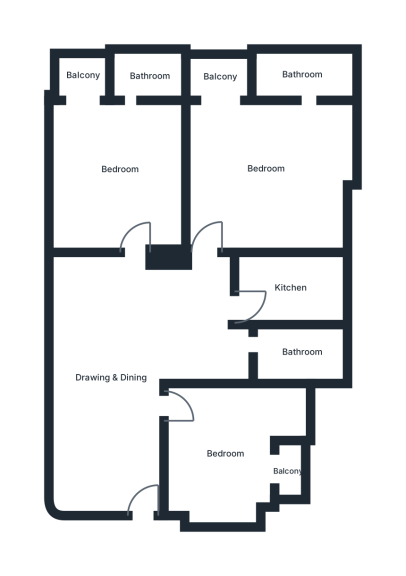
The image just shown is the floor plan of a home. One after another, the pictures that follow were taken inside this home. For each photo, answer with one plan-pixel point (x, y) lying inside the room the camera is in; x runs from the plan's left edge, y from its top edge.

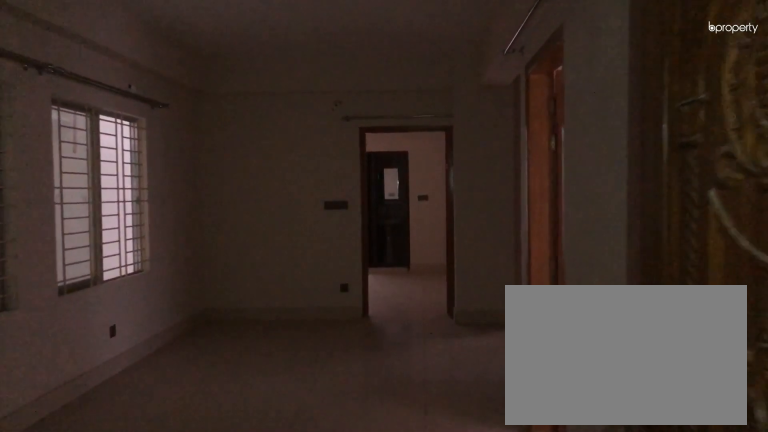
(137, 500)
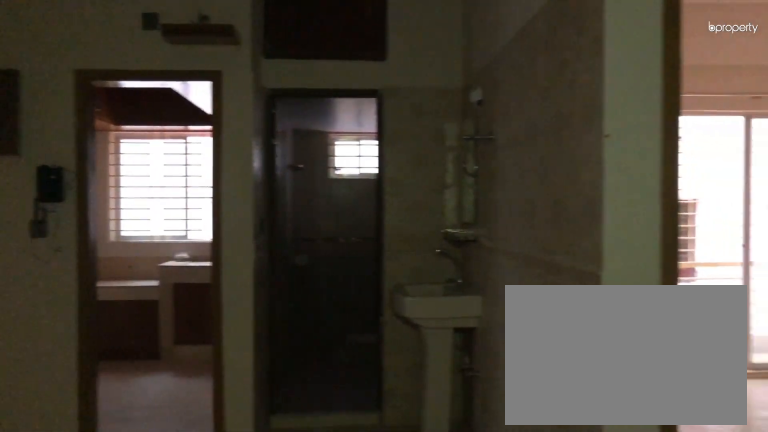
(115, 375)
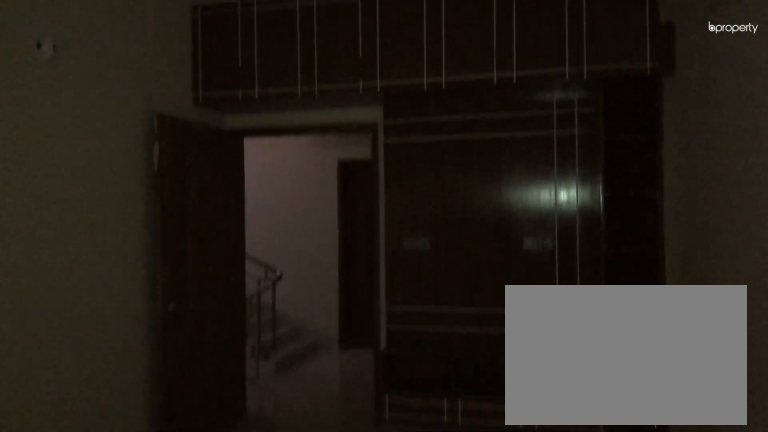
(115, 375)
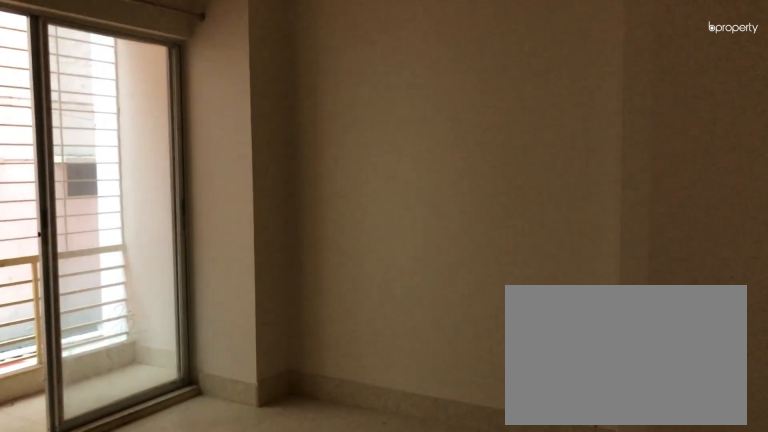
(225, 455)
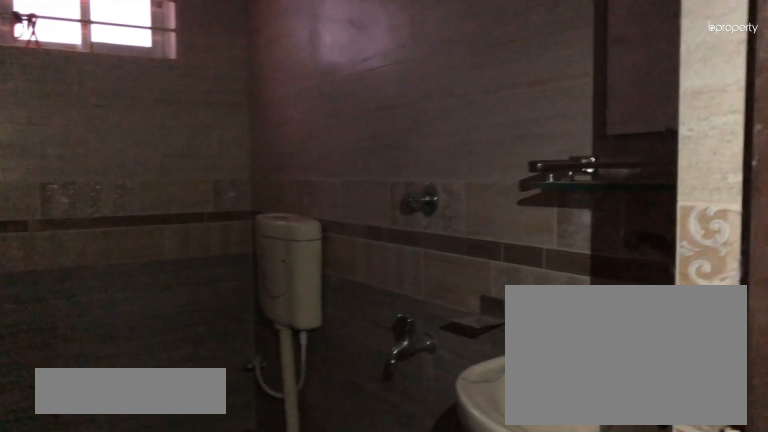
(303, 352)
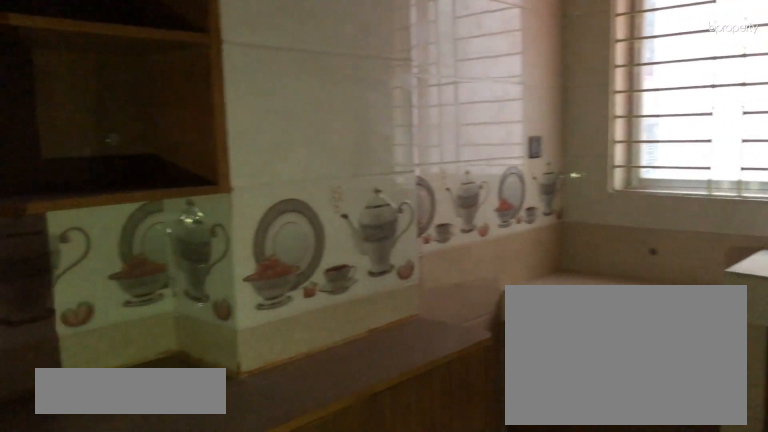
(291, 288)
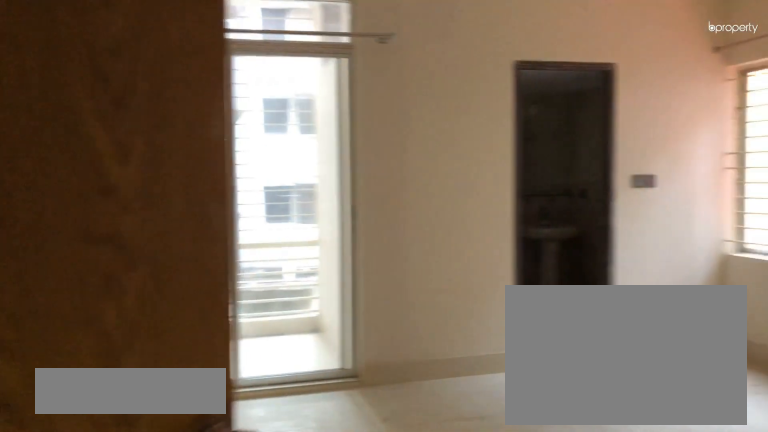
(268, 169)
